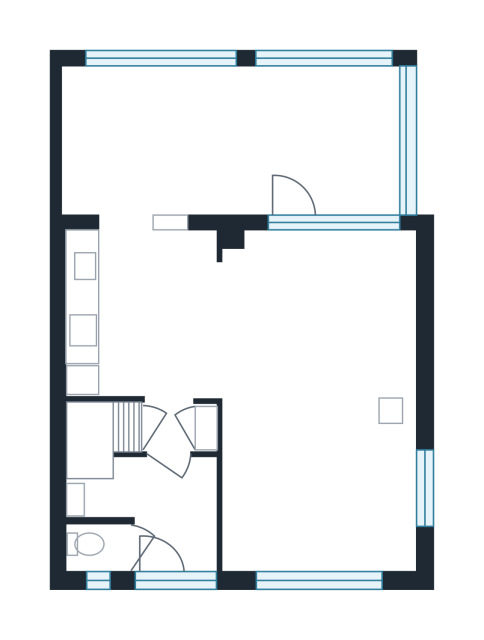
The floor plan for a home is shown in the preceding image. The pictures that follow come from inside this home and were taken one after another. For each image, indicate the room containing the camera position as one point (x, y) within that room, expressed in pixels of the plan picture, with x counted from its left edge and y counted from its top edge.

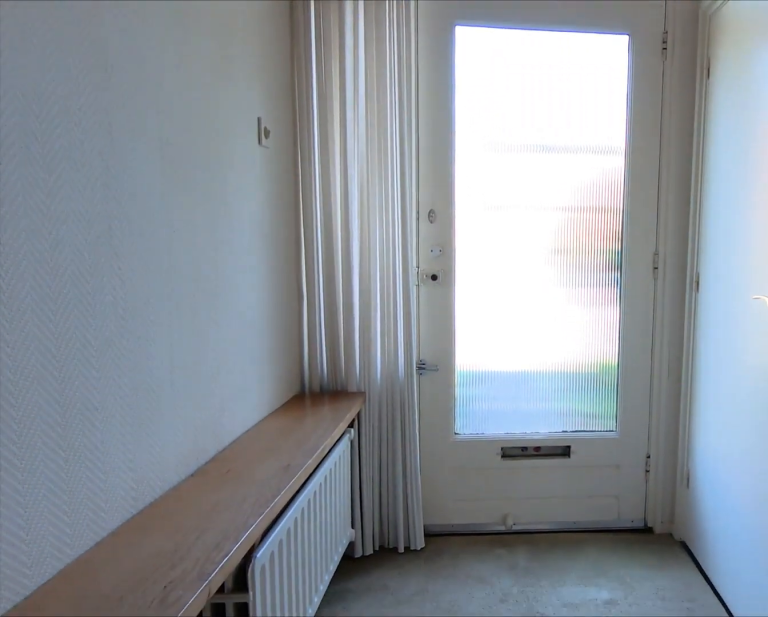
(163, 510)
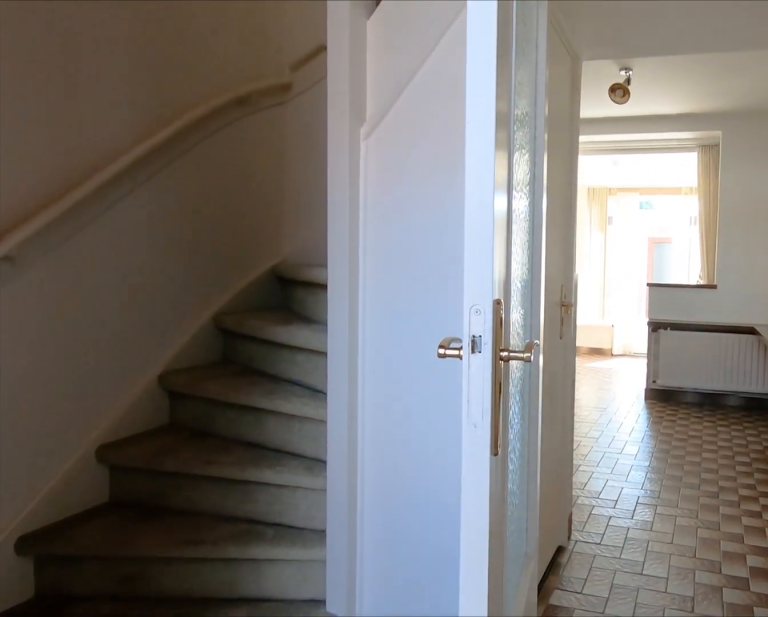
(163, 510)
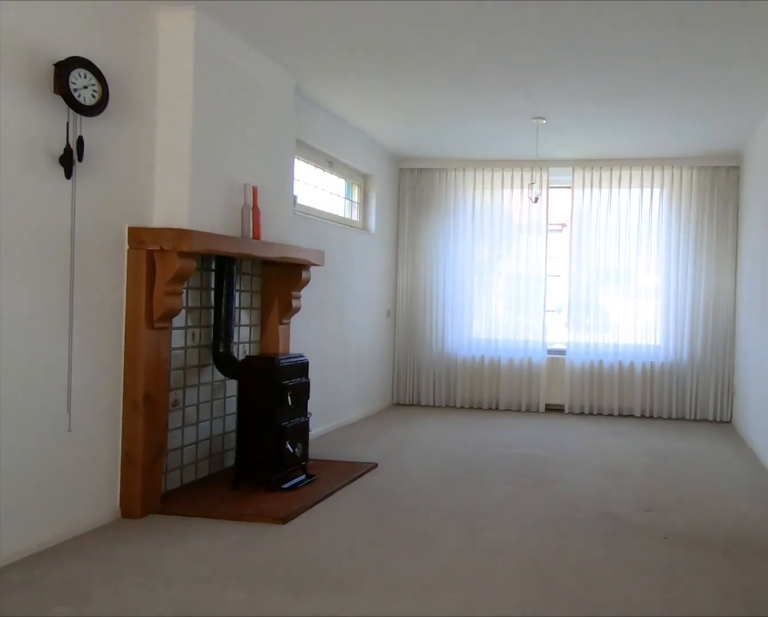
(317, 401)
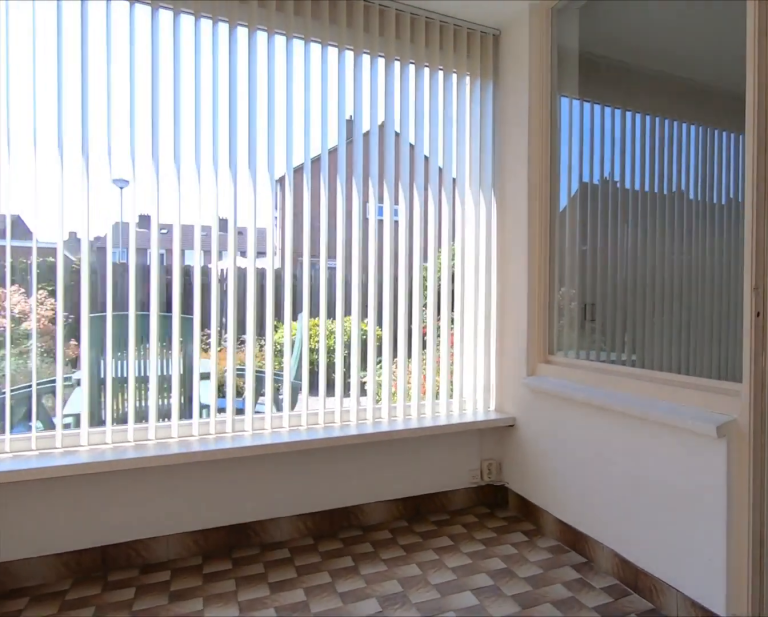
(229, 140)
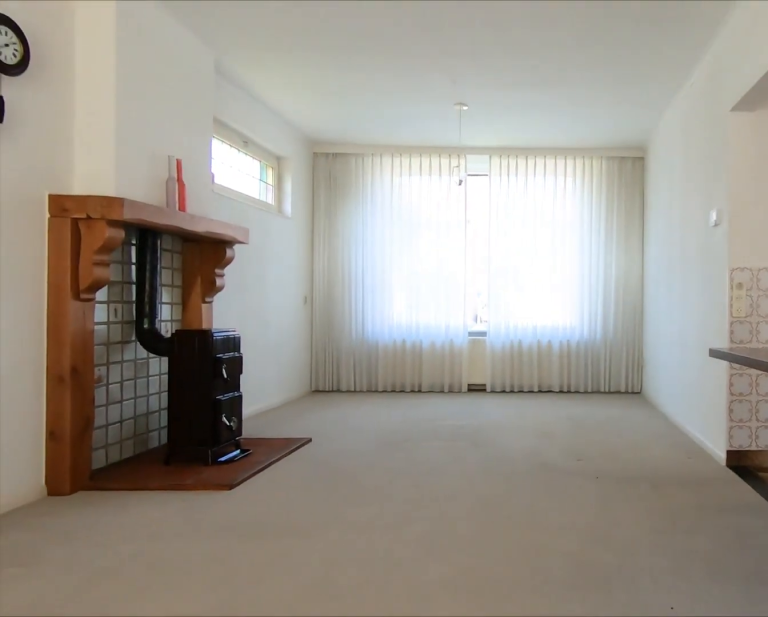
(317, 401)
